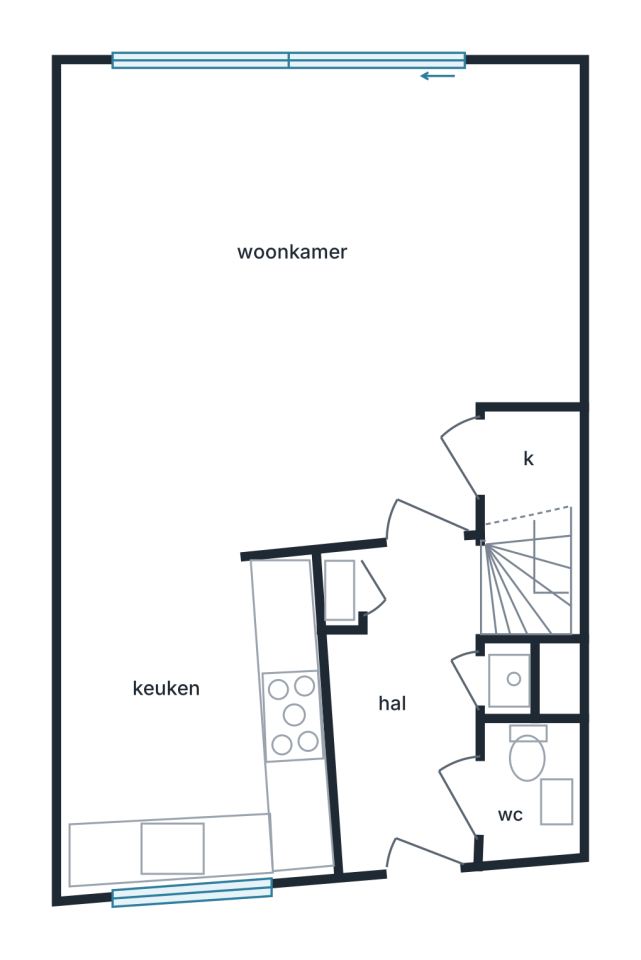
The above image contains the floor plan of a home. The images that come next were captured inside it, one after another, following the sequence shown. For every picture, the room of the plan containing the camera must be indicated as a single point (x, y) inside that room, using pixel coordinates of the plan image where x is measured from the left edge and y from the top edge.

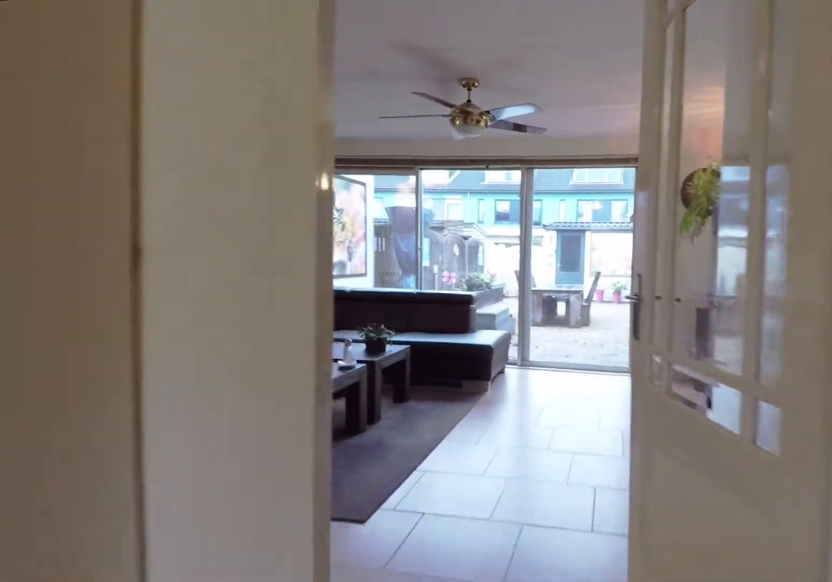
(410, 708)
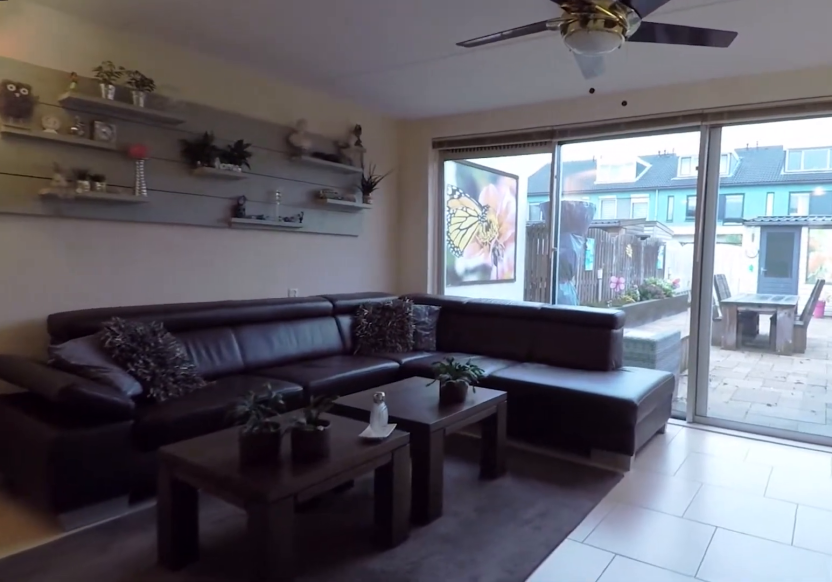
(328, 357)
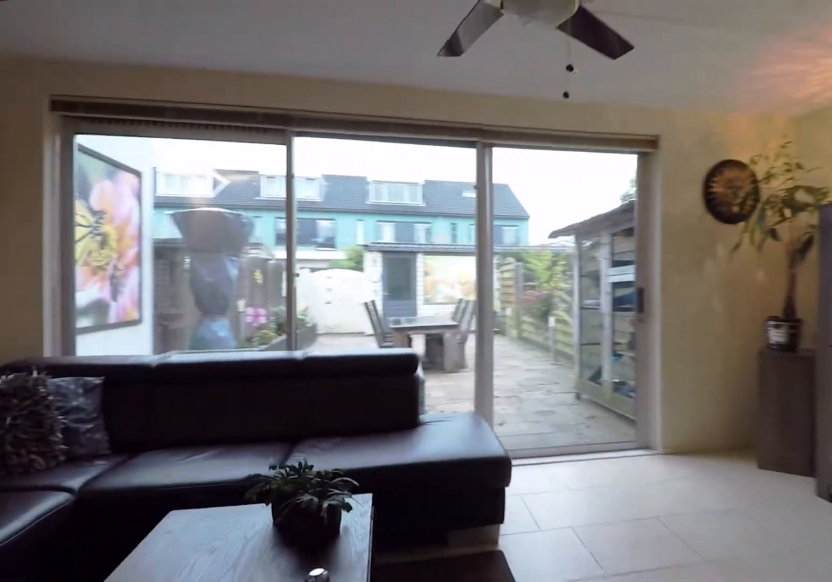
(328, 357)
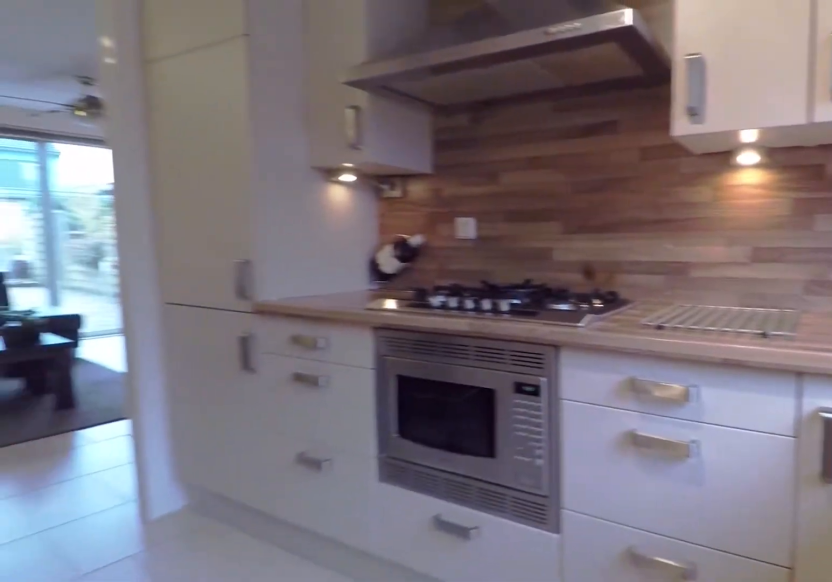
(194, 725)
